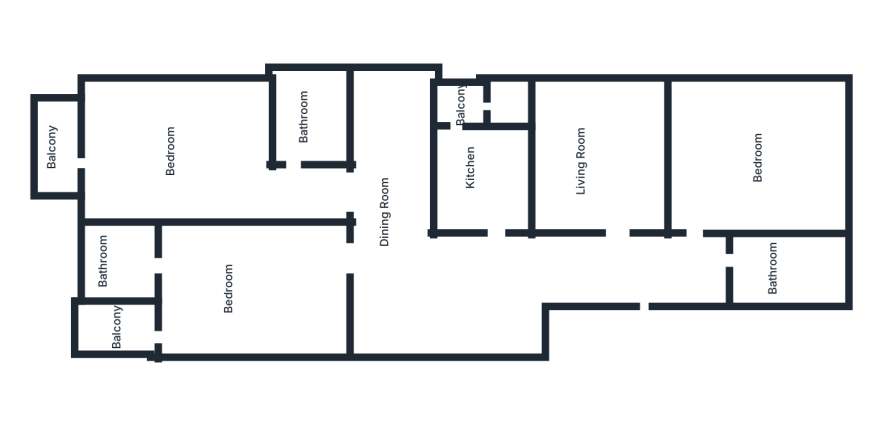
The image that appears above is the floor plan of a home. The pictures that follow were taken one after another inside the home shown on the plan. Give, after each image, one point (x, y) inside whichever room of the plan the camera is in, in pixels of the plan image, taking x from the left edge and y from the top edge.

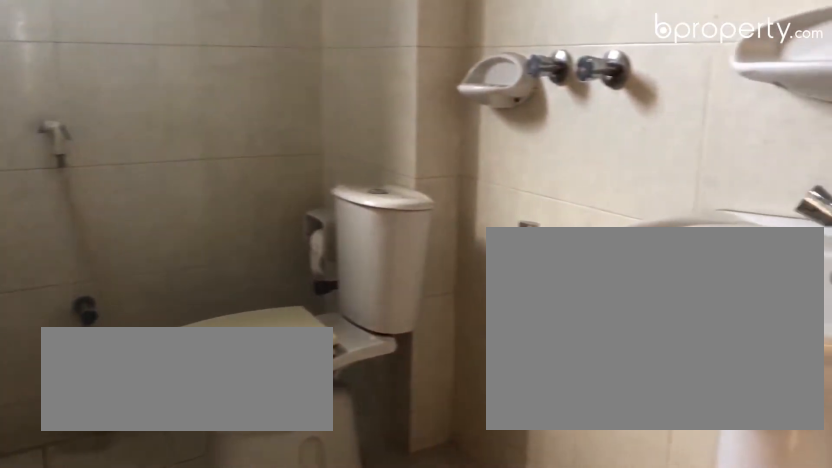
(793, 270)
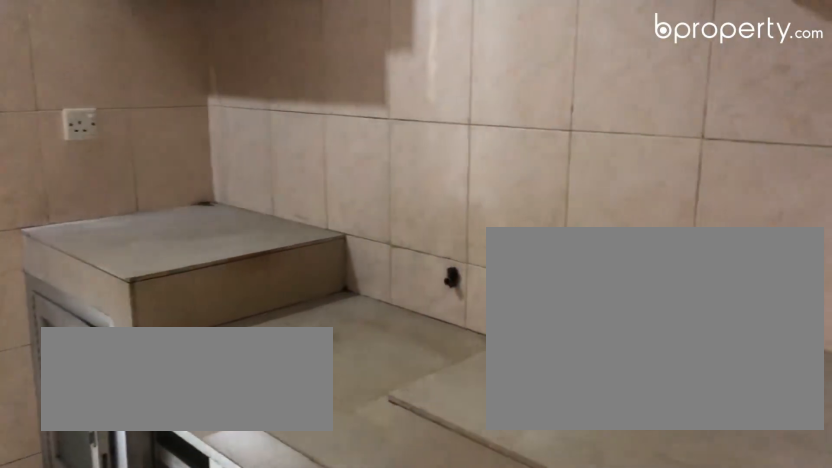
(489, 170)
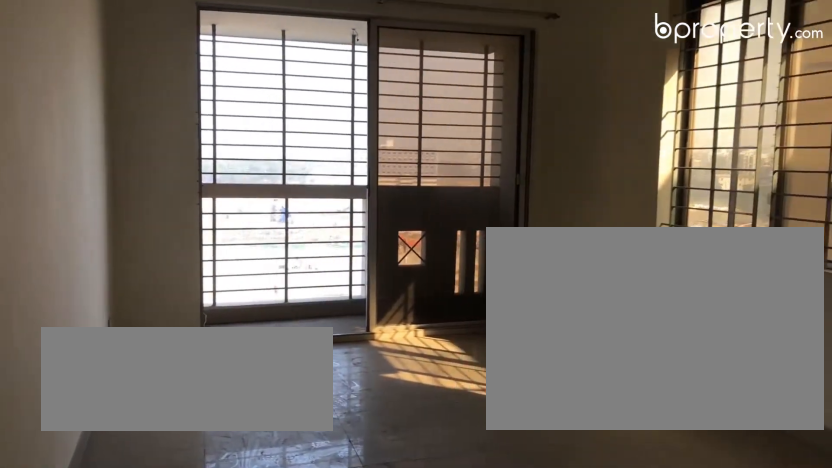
(201, 153)
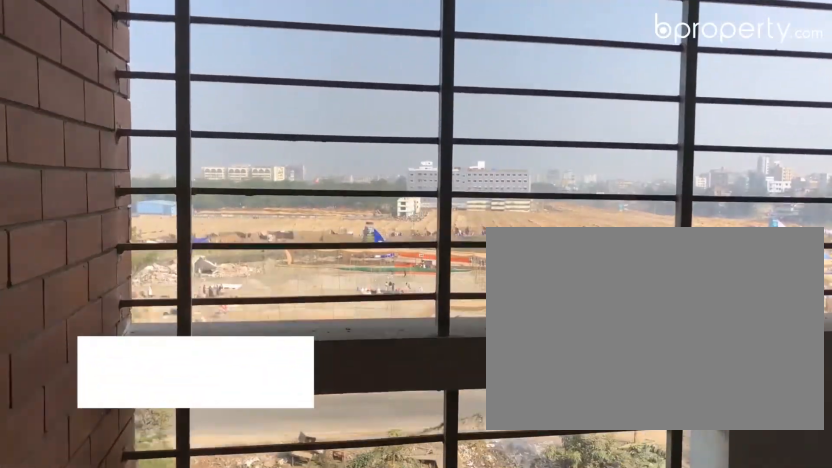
(57, 143)
